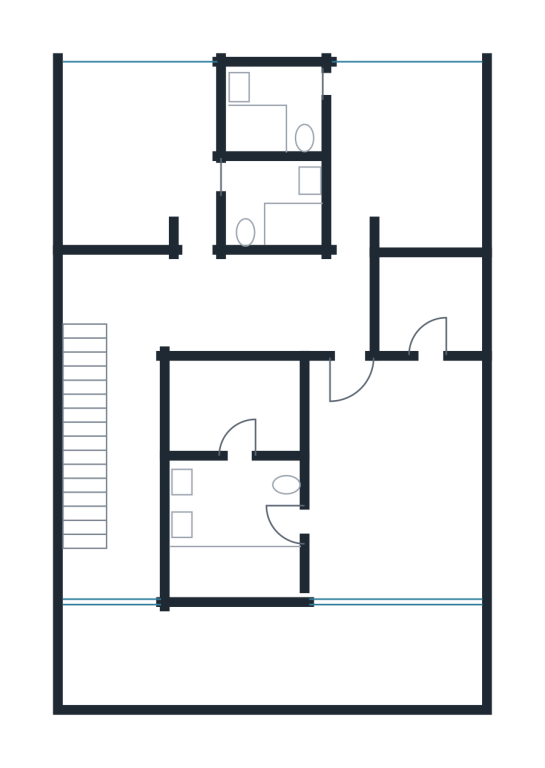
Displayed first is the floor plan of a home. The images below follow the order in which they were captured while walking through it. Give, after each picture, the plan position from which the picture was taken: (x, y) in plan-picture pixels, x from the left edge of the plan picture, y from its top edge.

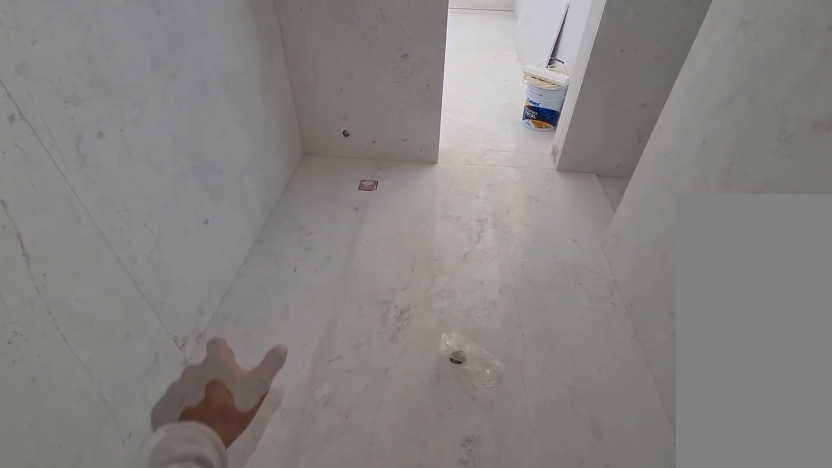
(281, 525)
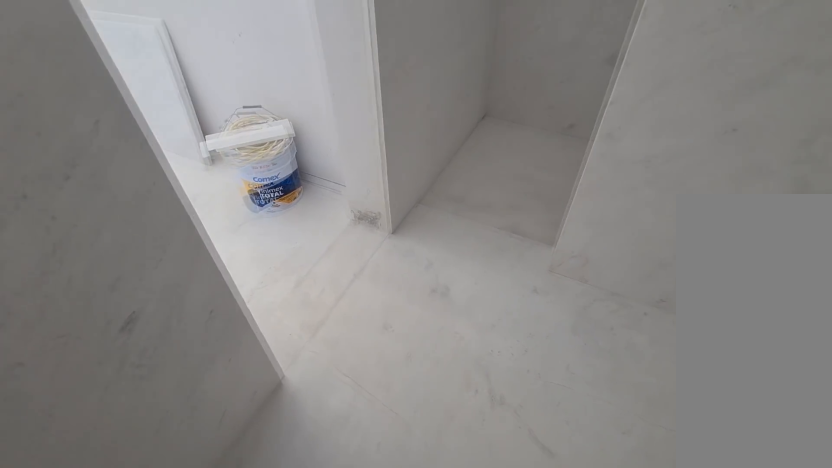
(281, 525)
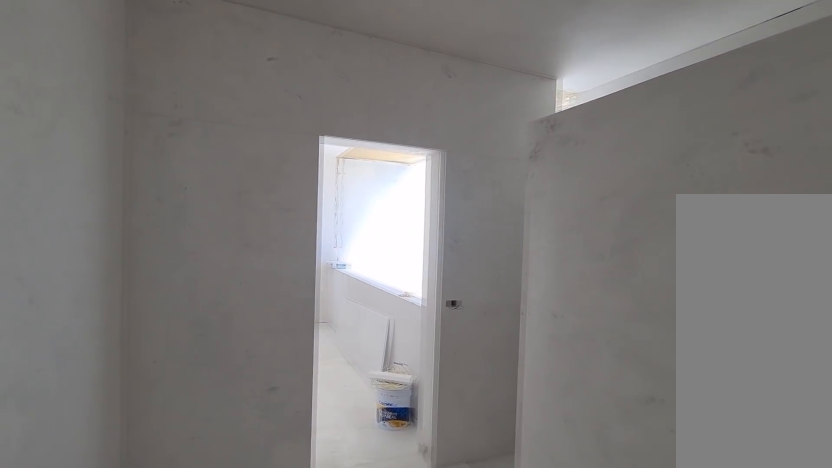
(246, 508)
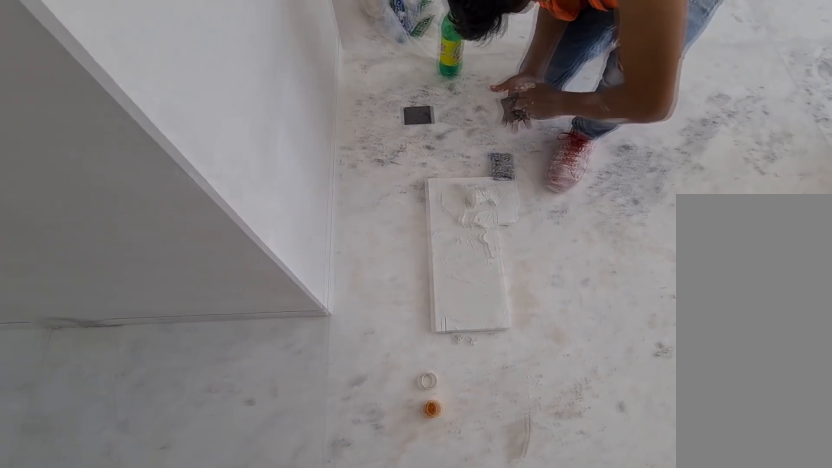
(353, 403)
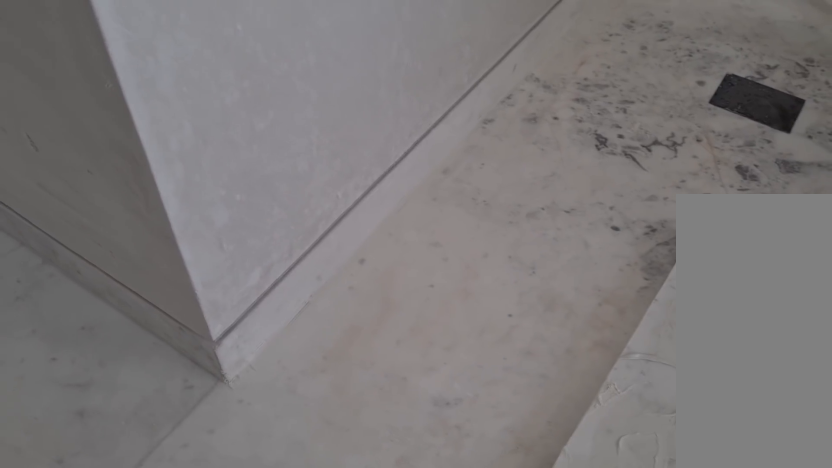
(356, 403)
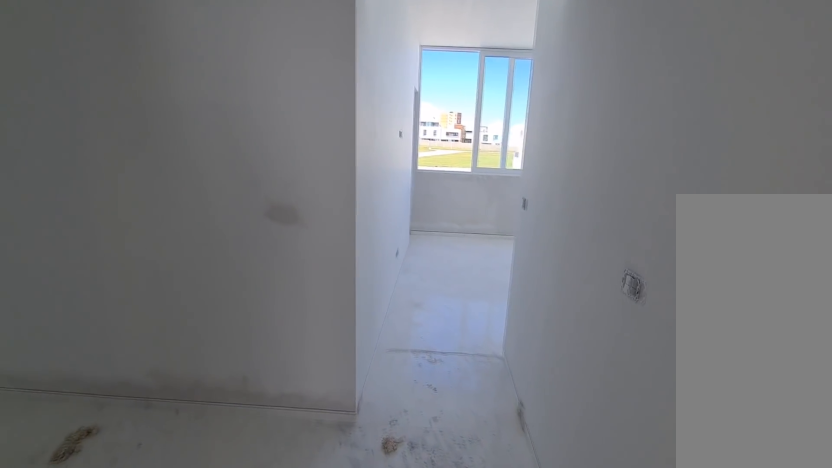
(355, 300)
